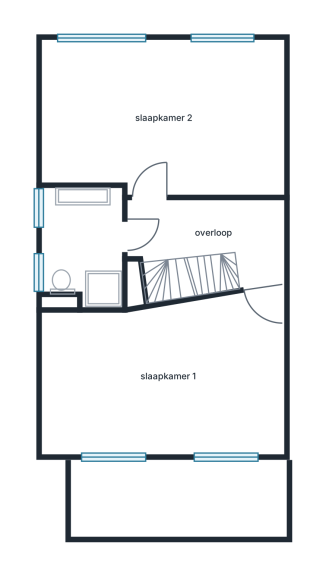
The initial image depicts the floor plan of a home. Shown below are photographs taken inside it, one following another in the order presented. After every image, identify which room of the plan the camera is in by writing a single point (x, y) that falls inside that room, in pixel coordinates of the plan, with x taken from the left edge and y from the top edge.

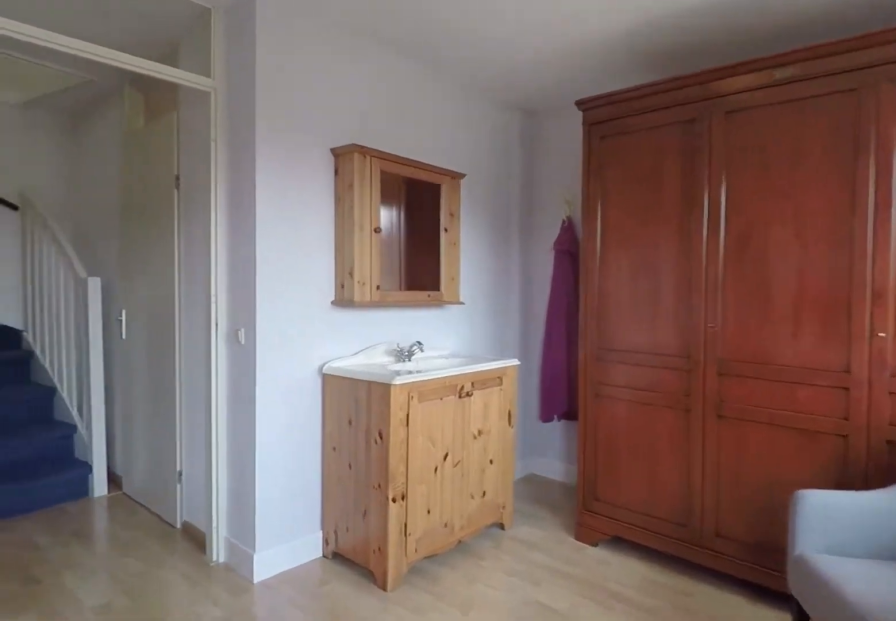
(165, 116)
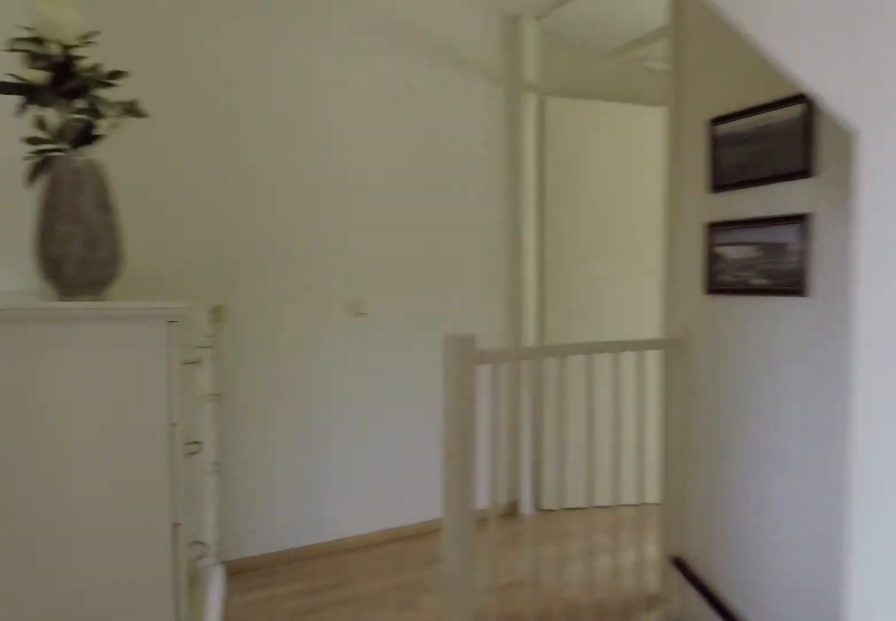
(208, 234)
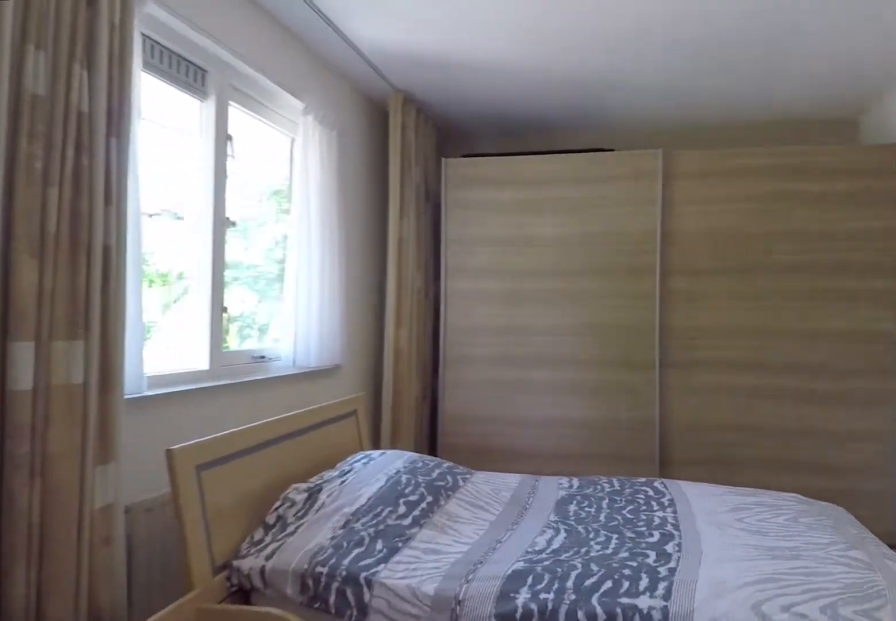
(171, 364)
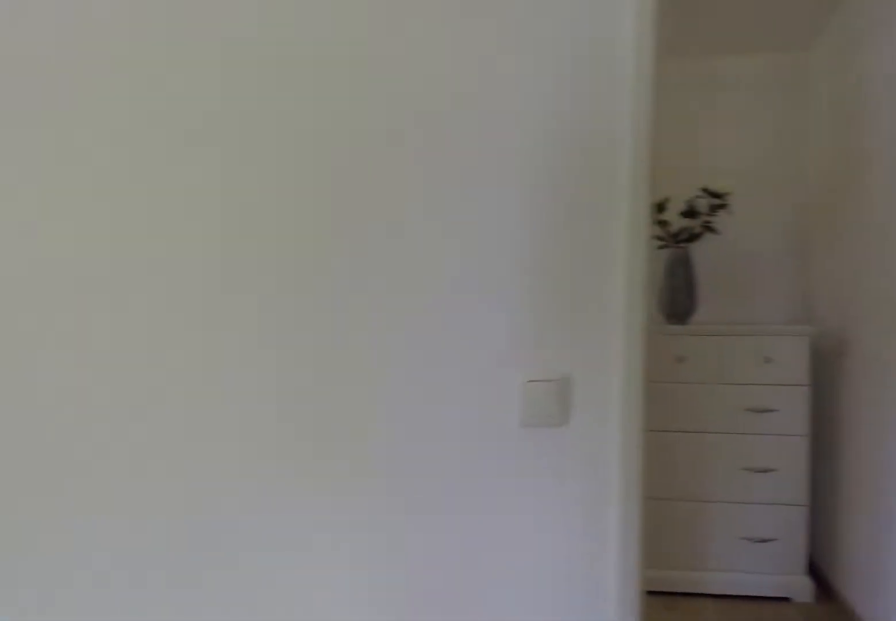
(171, 364)
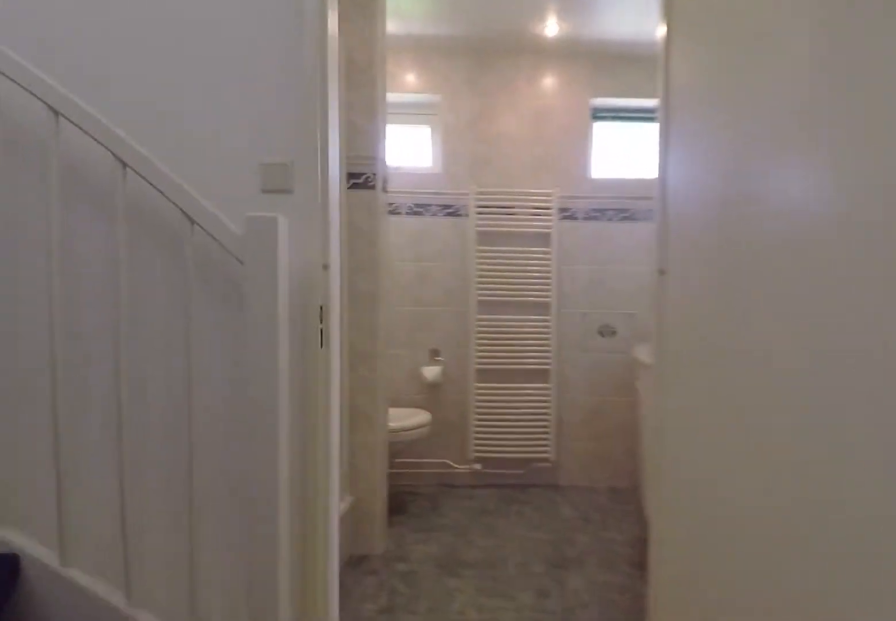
(207, 235)
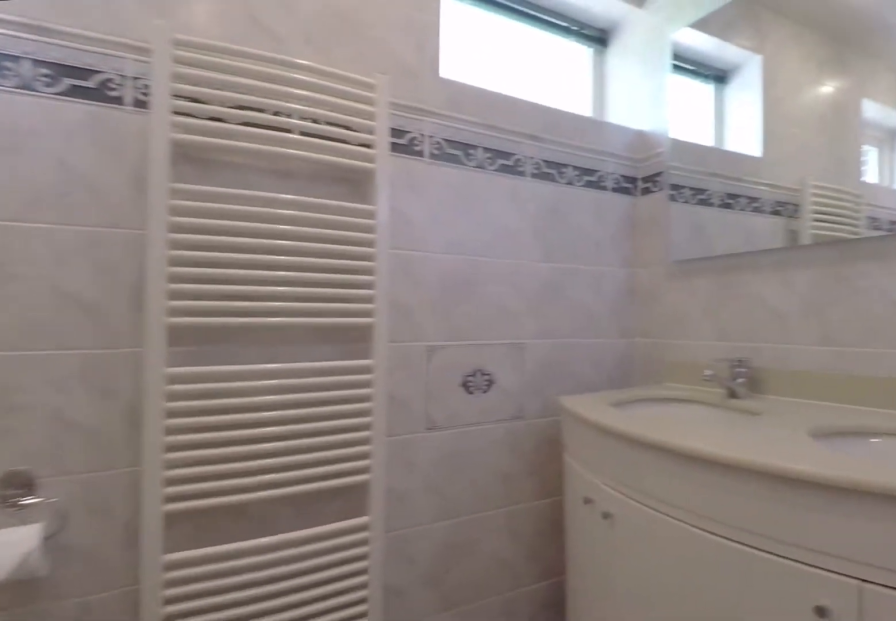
(85, 244)
